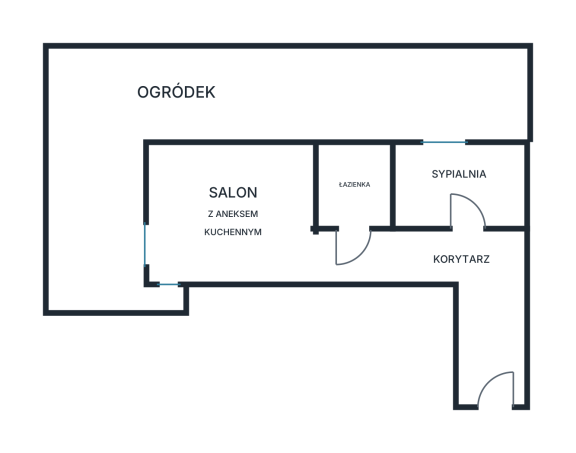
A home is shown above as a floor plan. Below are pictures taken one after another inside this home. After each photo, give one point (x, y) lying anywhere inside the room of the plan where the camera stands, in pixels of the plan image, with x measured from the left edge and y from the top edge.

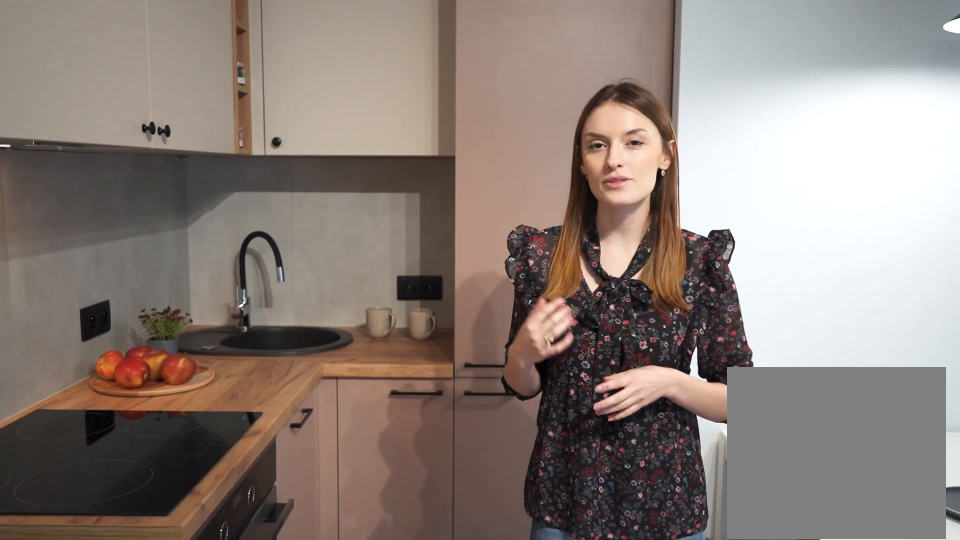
(230, 213)
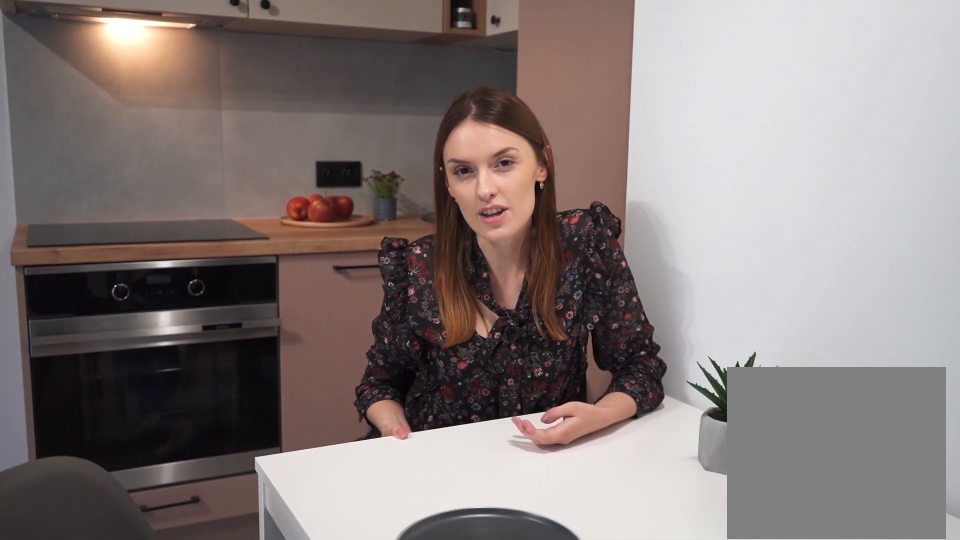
(230, 213)
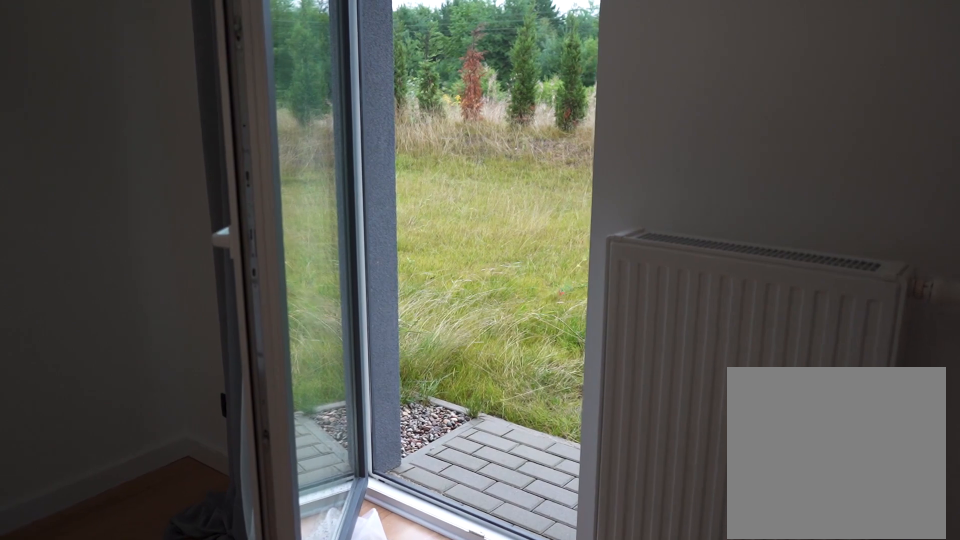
(457, 183)
